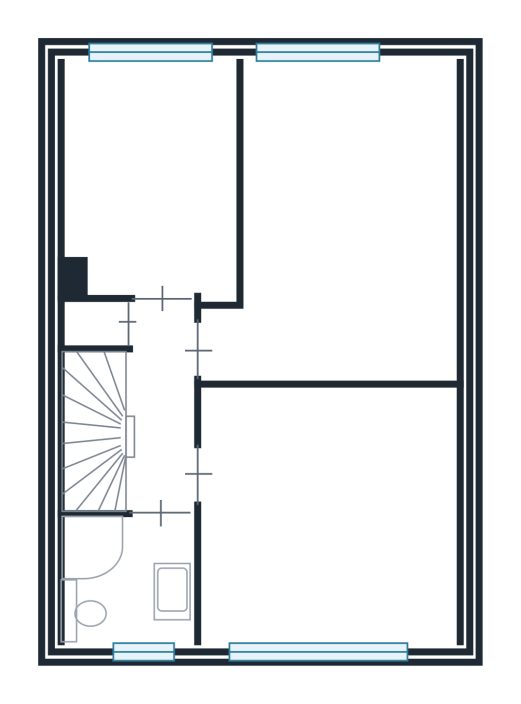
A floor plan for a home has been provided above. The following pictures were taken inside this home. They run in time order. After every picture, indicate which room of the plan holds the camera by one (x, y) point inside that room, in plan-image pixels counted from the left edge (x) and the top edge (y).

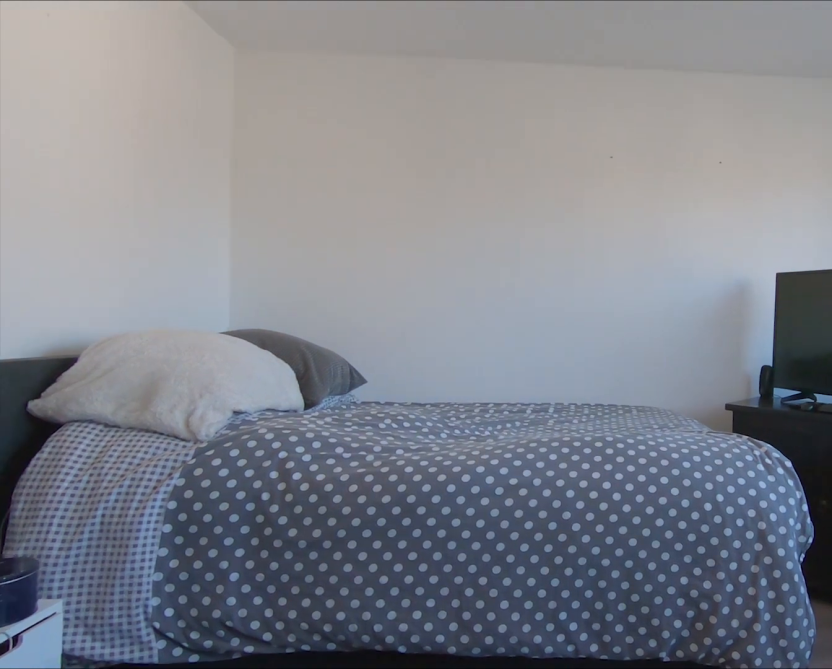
(331, 513)
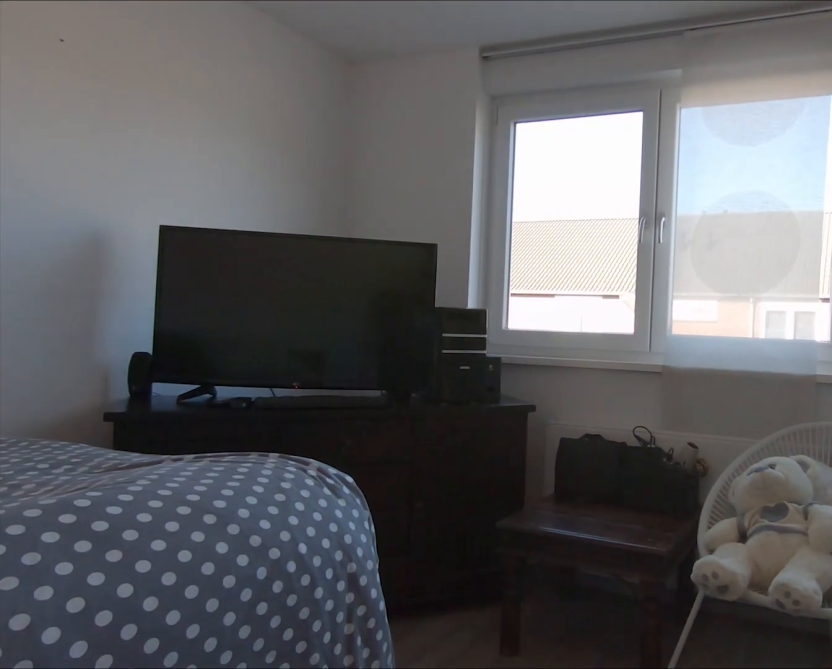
(331, 513)
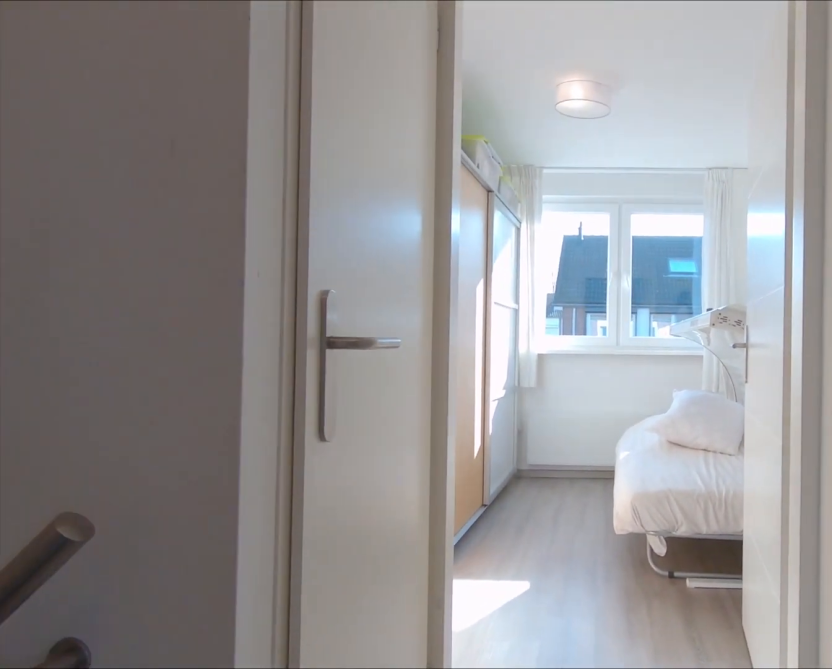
(159, 407)
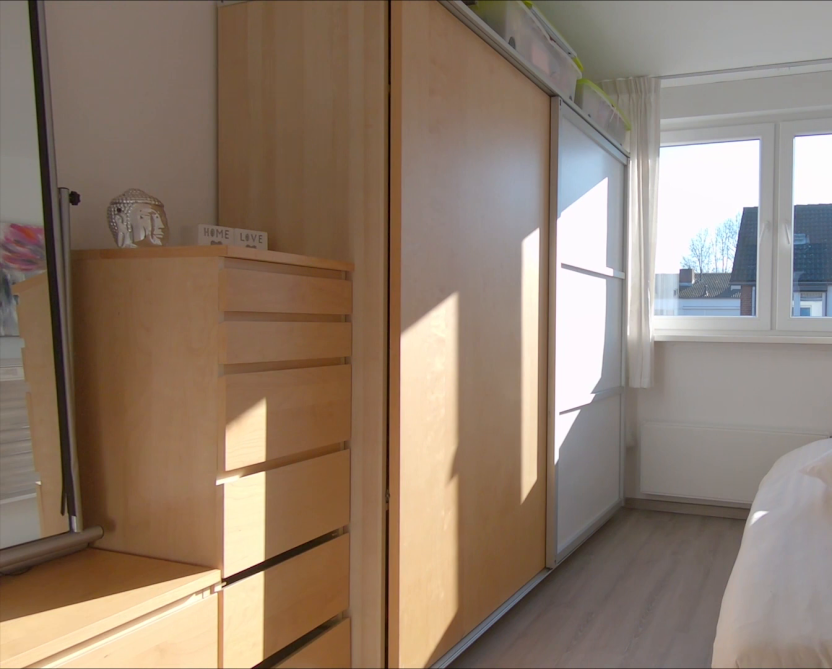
(149, 176)
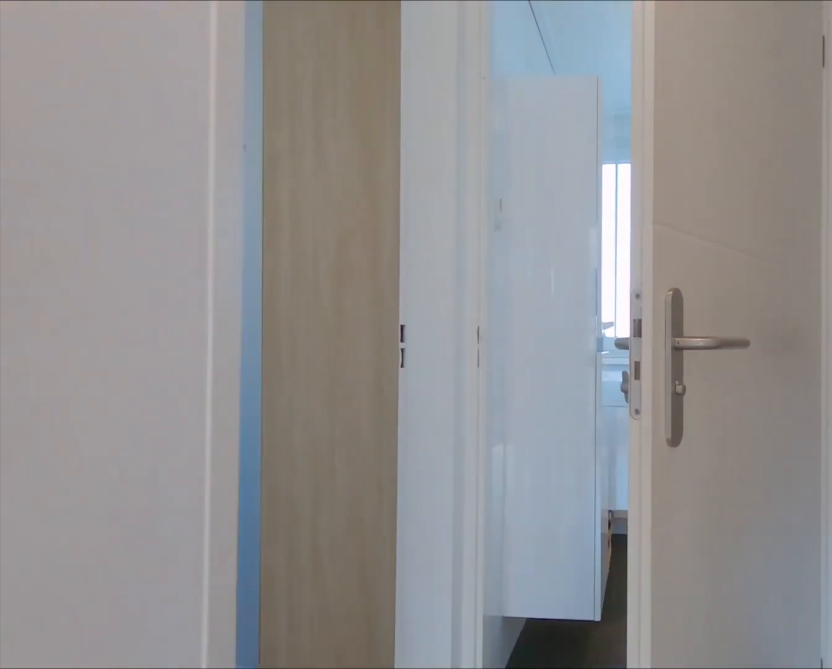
(159, 406)
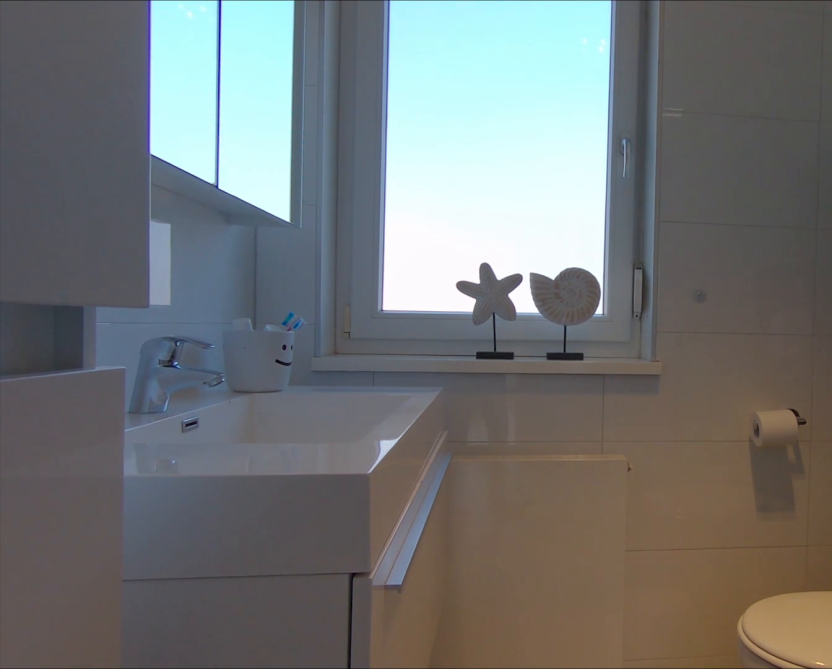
(136, 582)
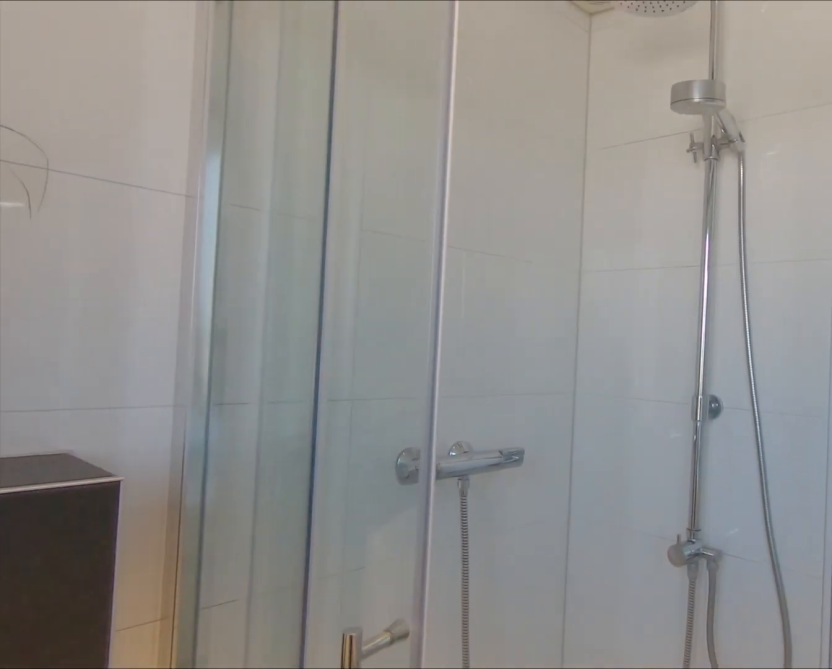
(136, 582)
